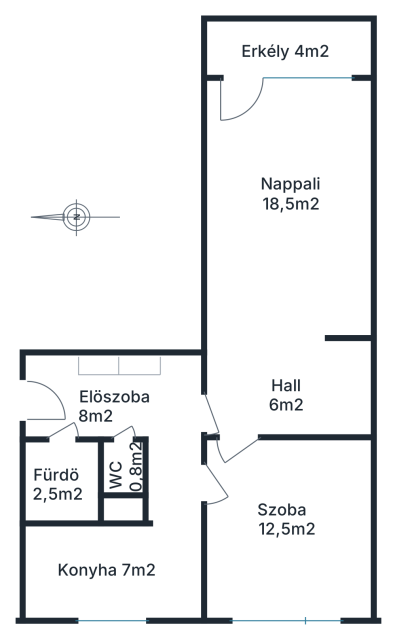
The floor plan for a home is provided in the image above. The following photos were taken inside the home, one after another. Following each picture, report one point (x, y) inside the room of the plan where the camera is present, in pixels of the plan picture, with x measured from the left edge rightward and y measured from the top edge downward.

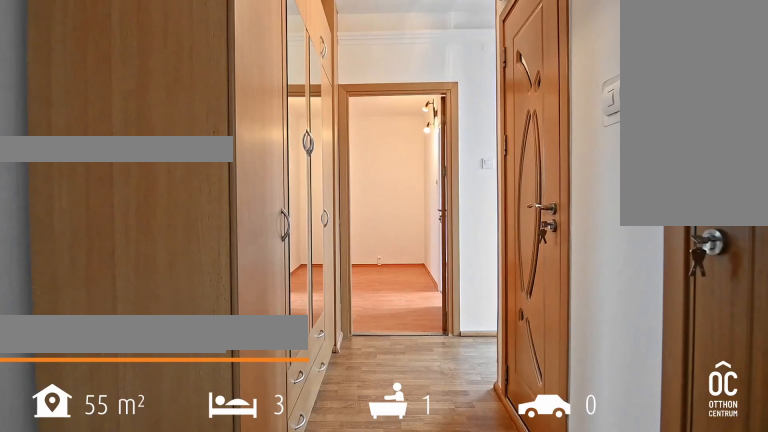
(125, 393)
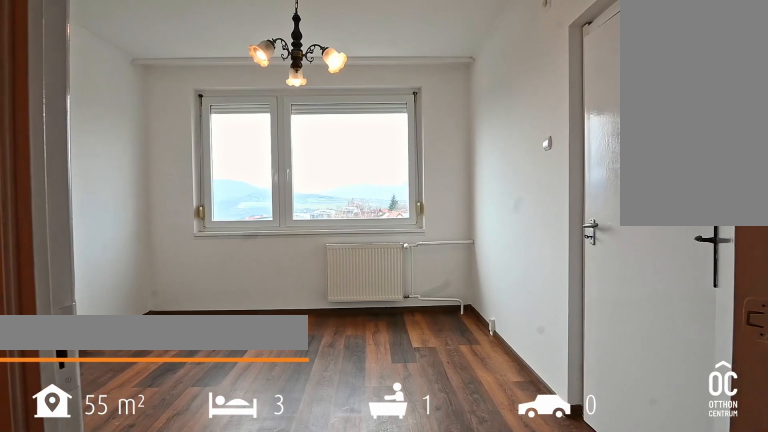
(286, 538)
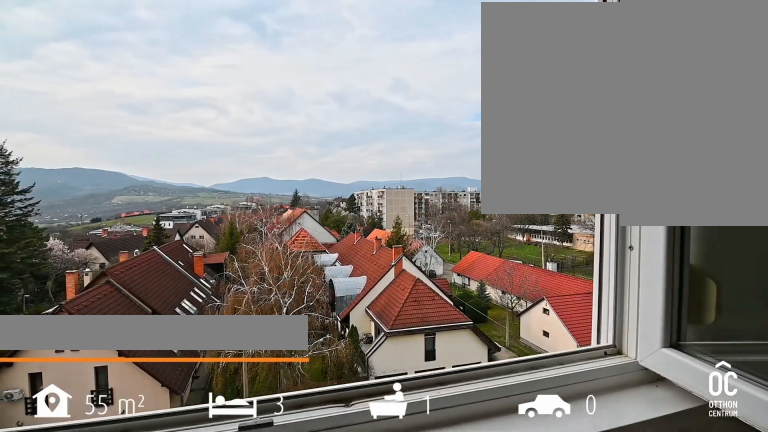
(286, 538)
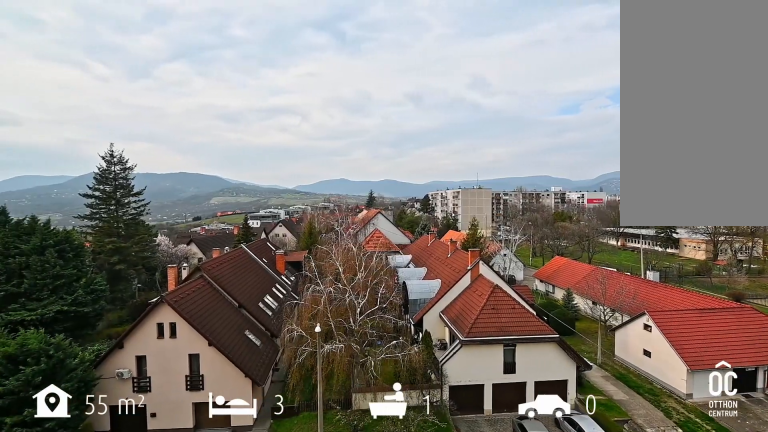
(286, 538)
